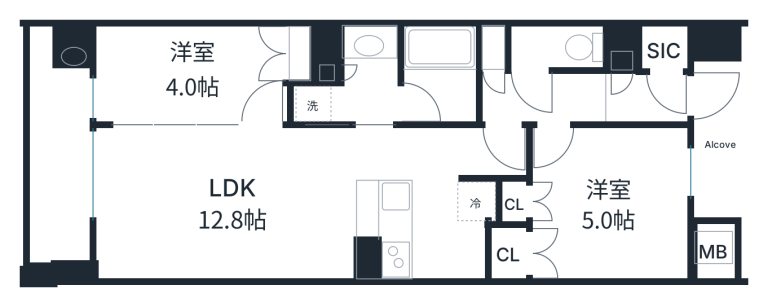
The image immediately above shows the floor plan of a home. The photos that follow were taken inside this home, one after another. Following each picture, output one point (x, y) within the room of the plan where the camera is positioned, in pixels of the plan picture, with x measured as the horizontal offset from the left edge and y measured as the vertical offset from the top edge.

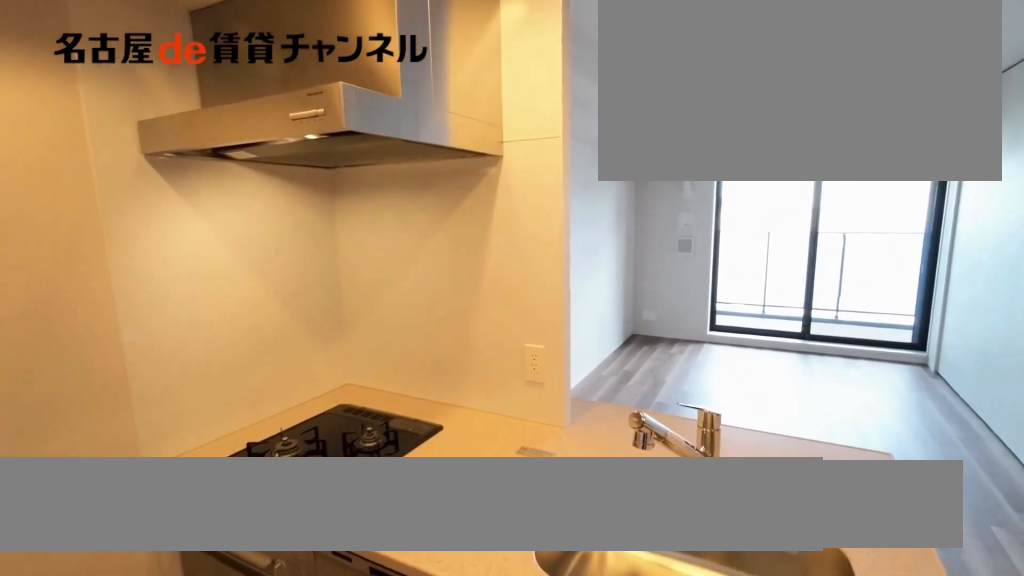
(416, 229)
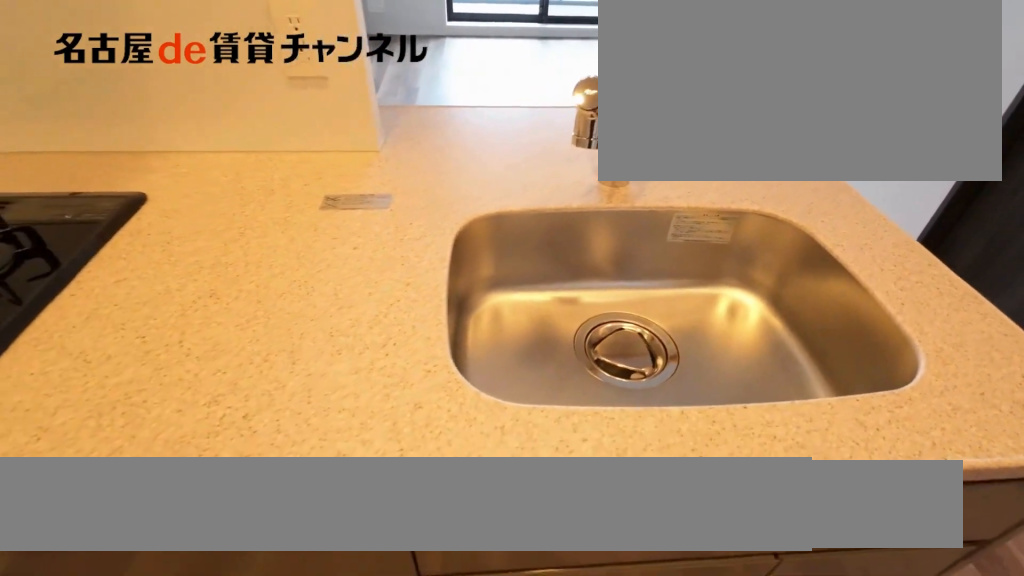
(416, 229)
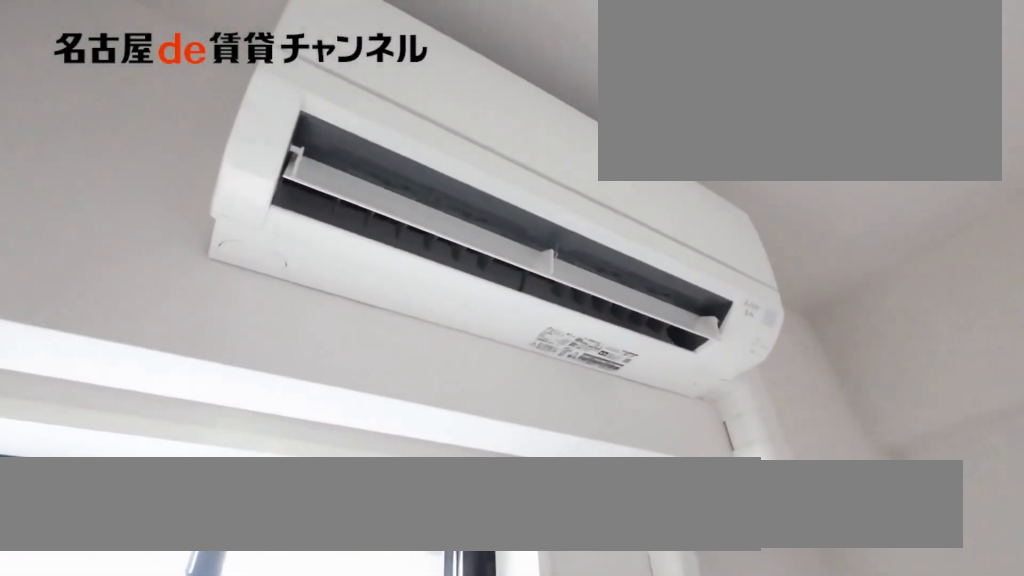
(188, 77)
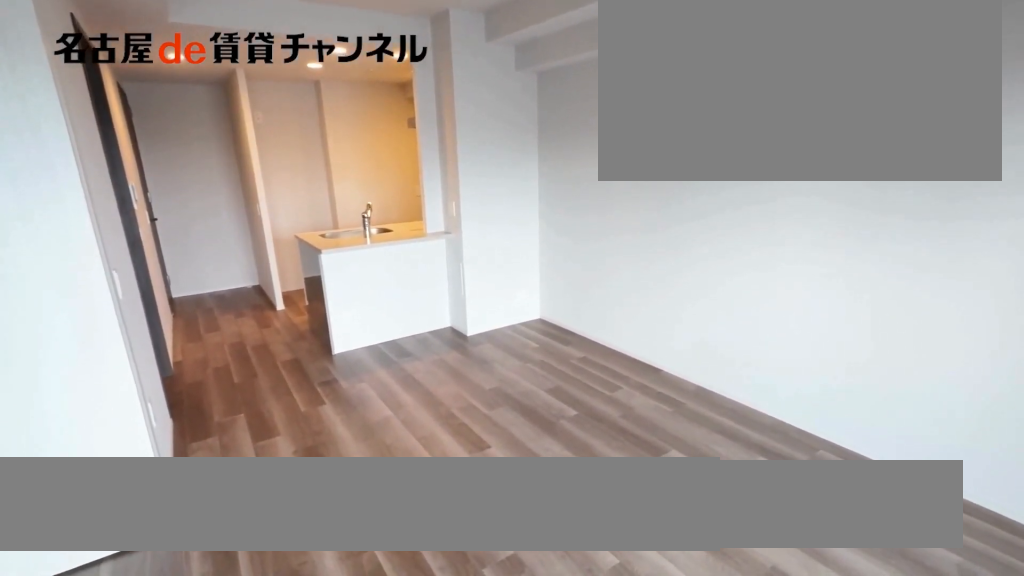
(221, 201)
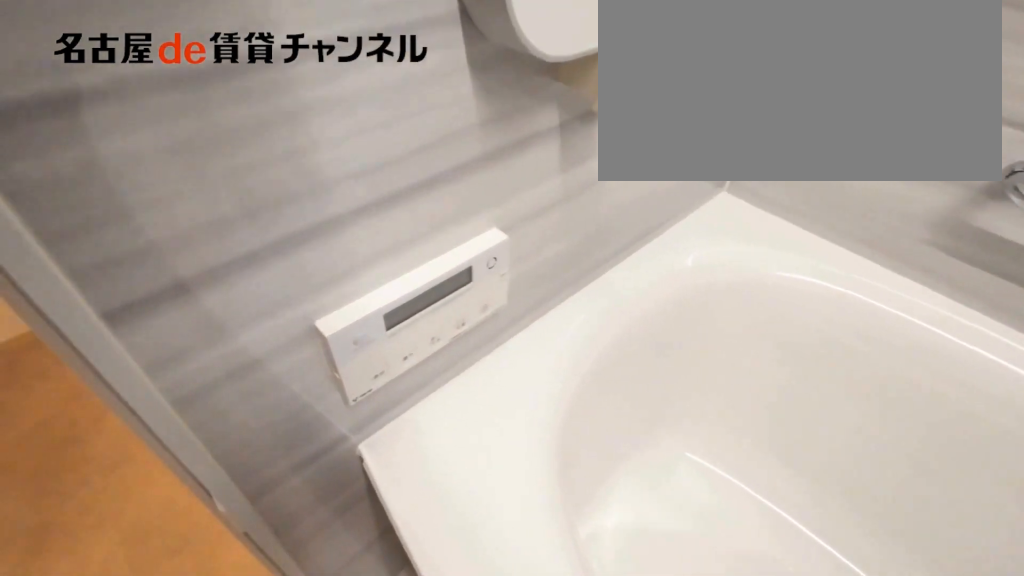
(438, 76)
